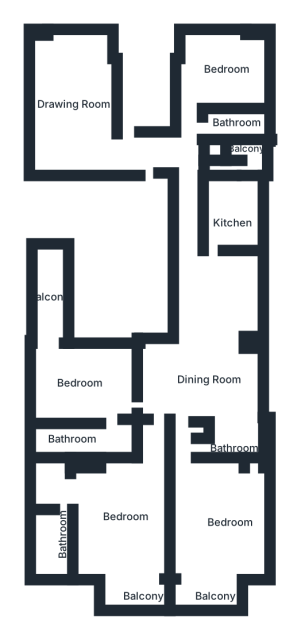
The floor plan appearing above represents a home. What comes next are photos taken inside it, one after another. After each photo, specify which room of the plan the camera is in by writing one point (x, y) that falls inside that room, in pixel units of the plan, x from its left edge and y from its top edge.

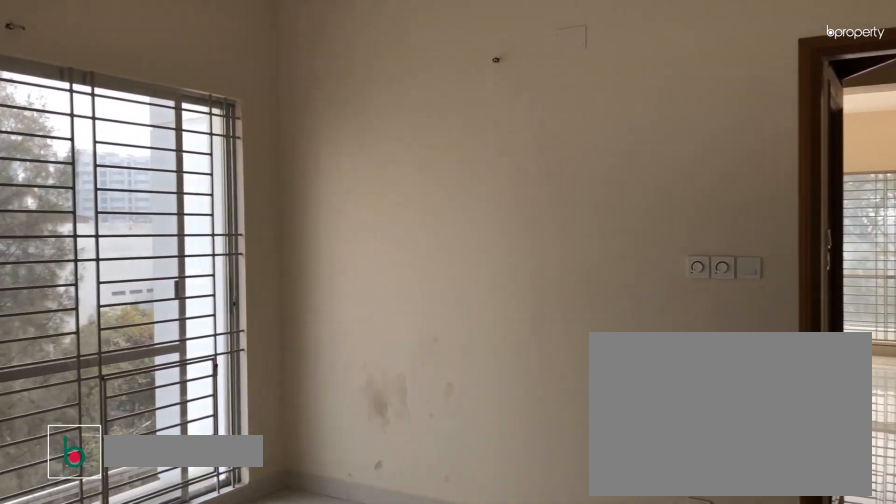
(196, 350)
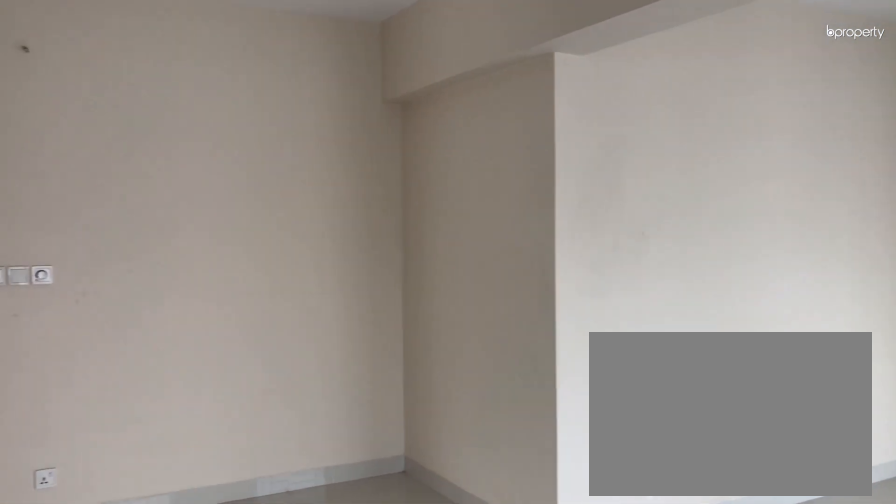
(196, 350)
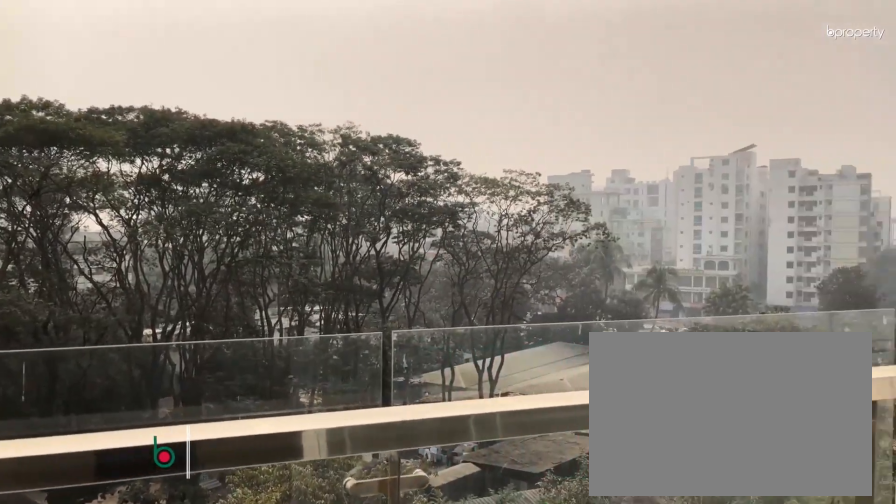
(118, 596)
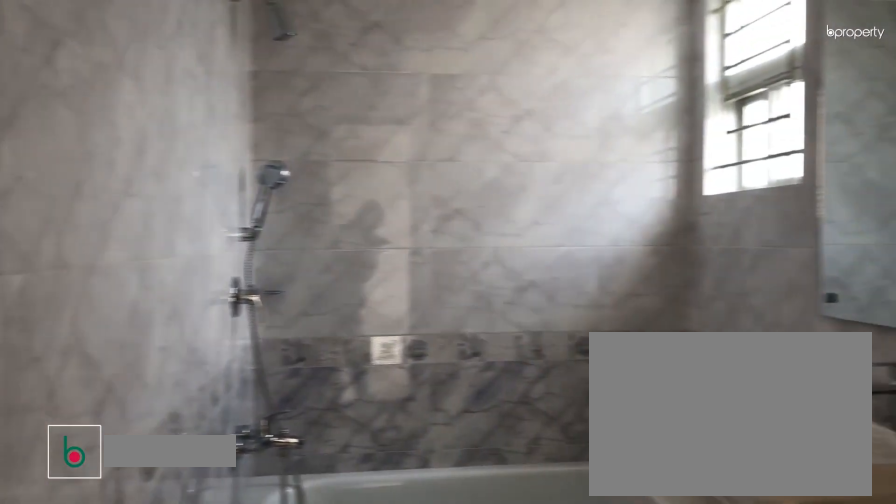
(62, 541)
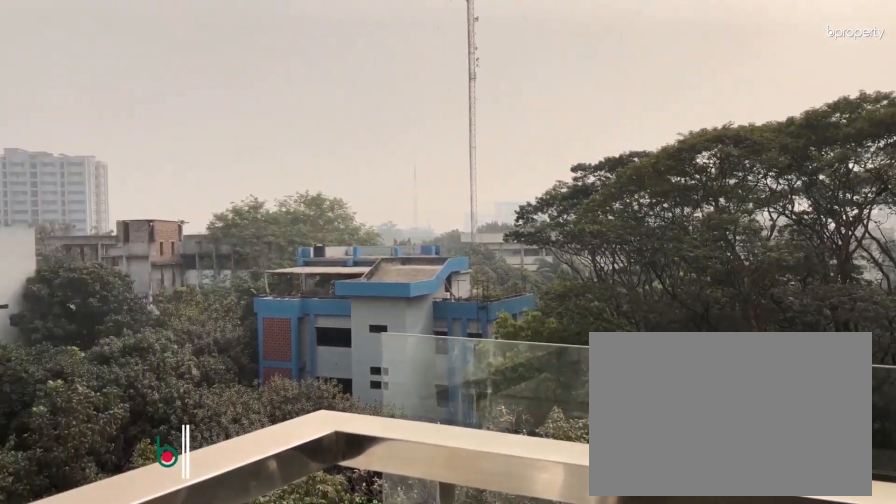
(203, 590)
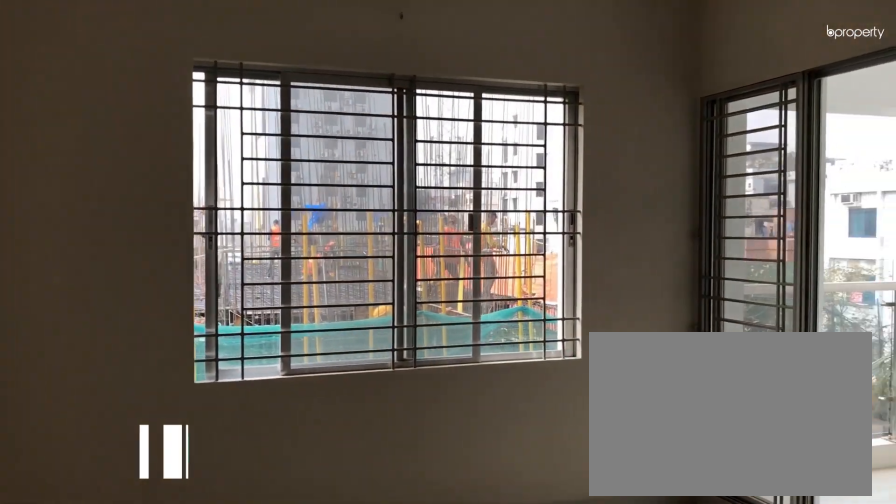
(98, 385)
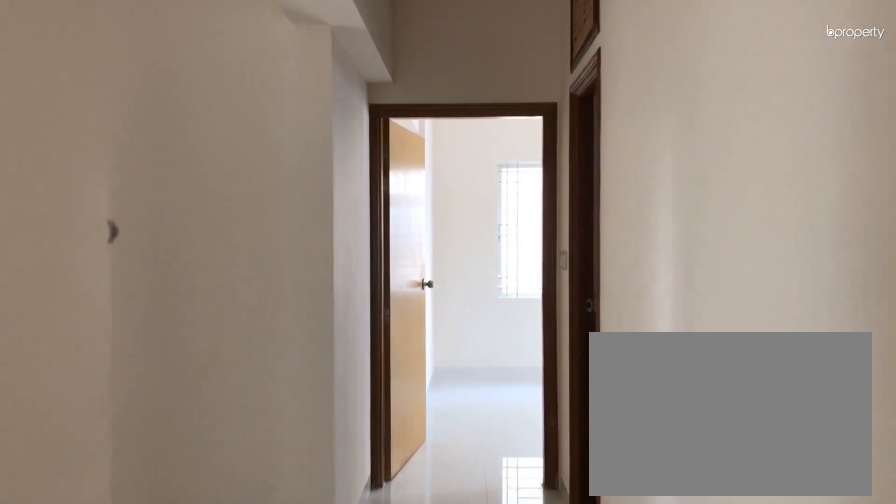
(188, 239)
